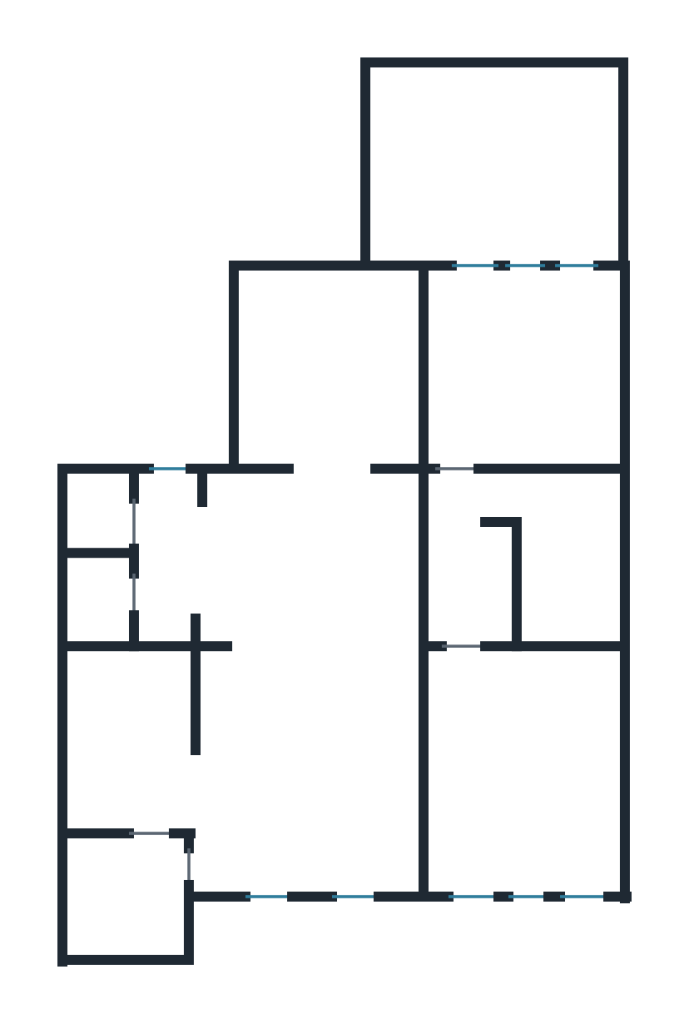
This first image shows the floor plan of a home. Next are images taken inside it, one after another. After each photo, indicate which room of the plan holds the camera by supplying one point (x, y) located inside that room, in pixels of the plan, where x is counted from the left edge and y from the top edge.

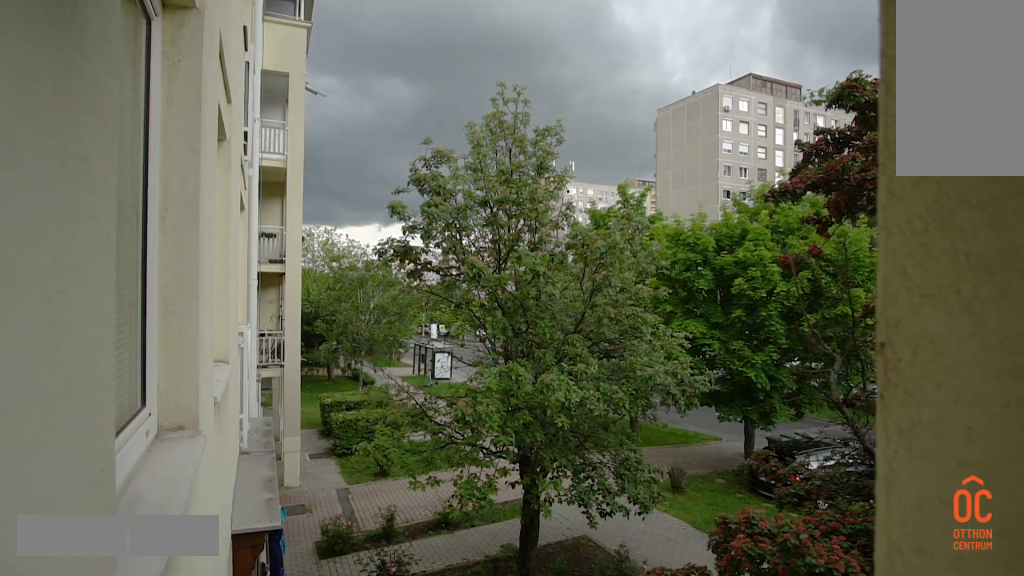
(134, 929)
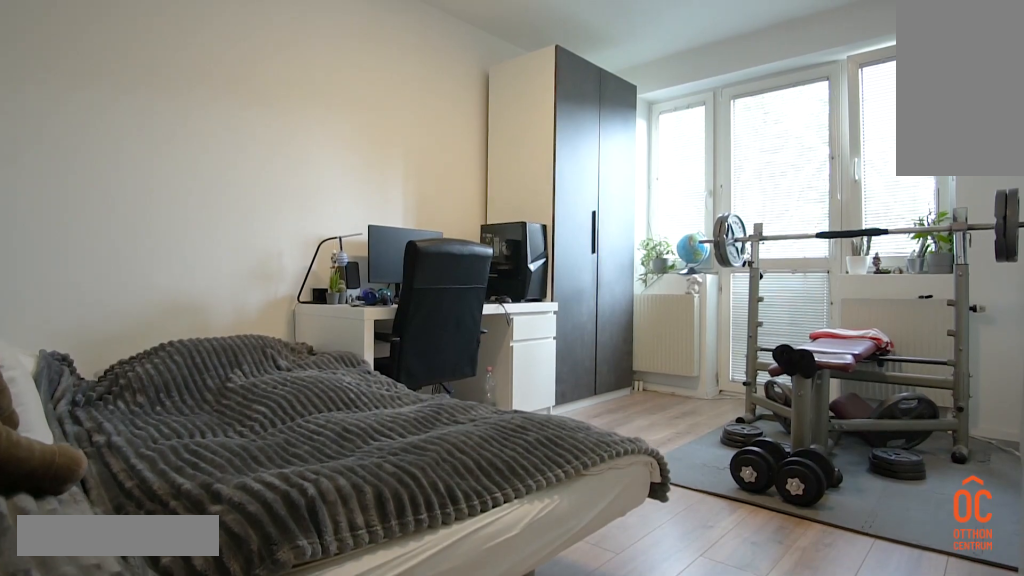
(551, 772)
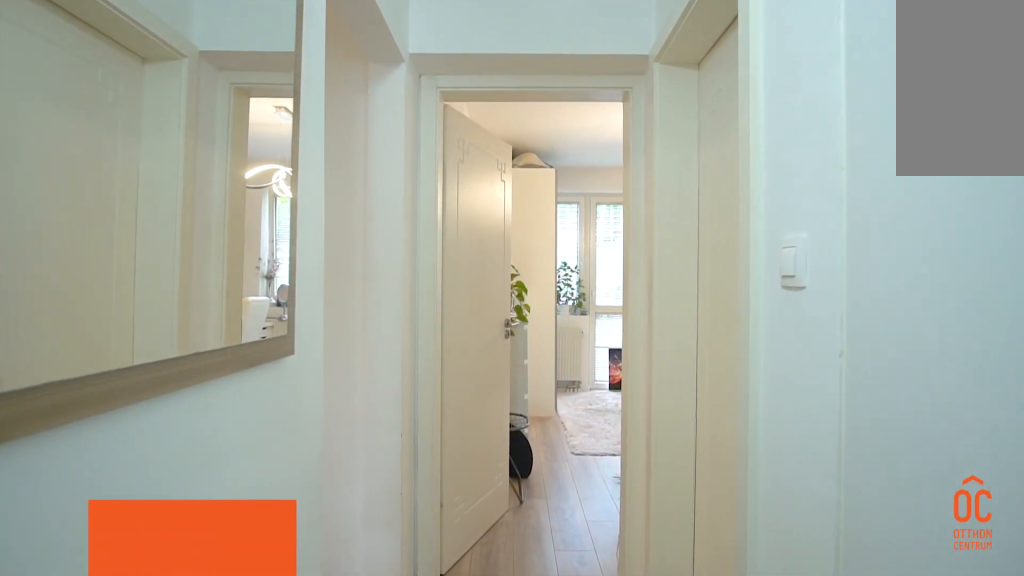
(454, 574)
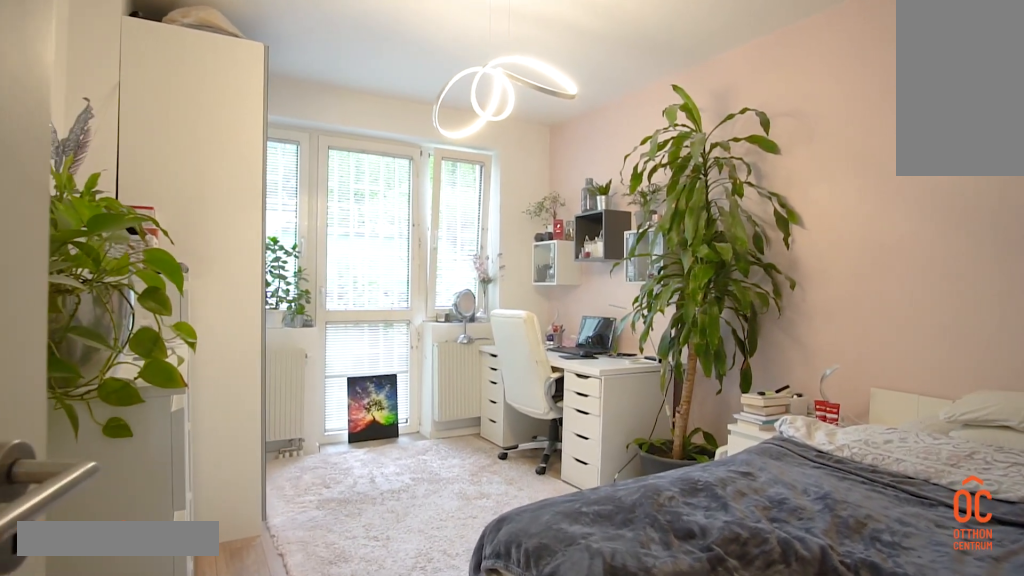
(541, 365)
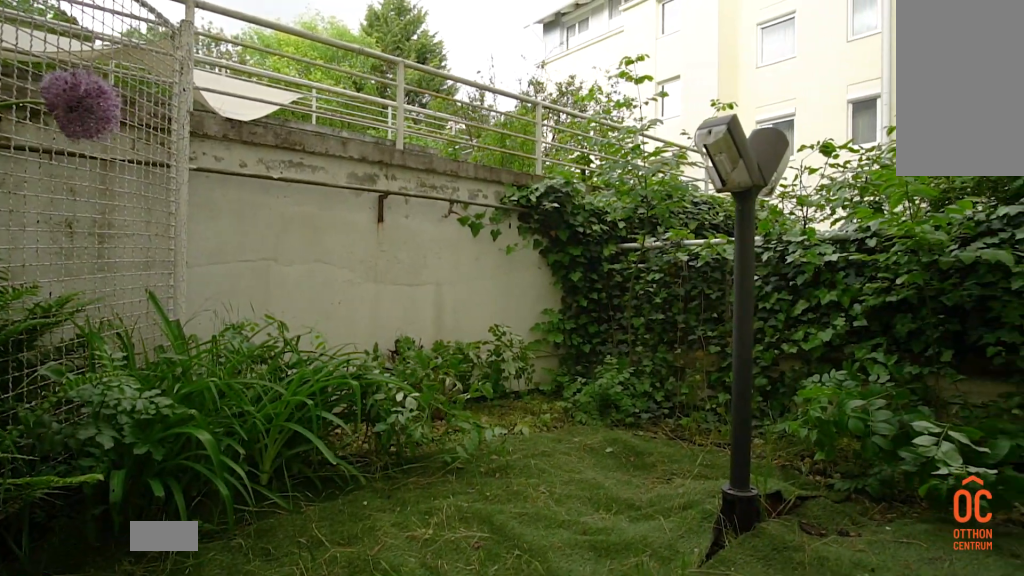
(505, 157)
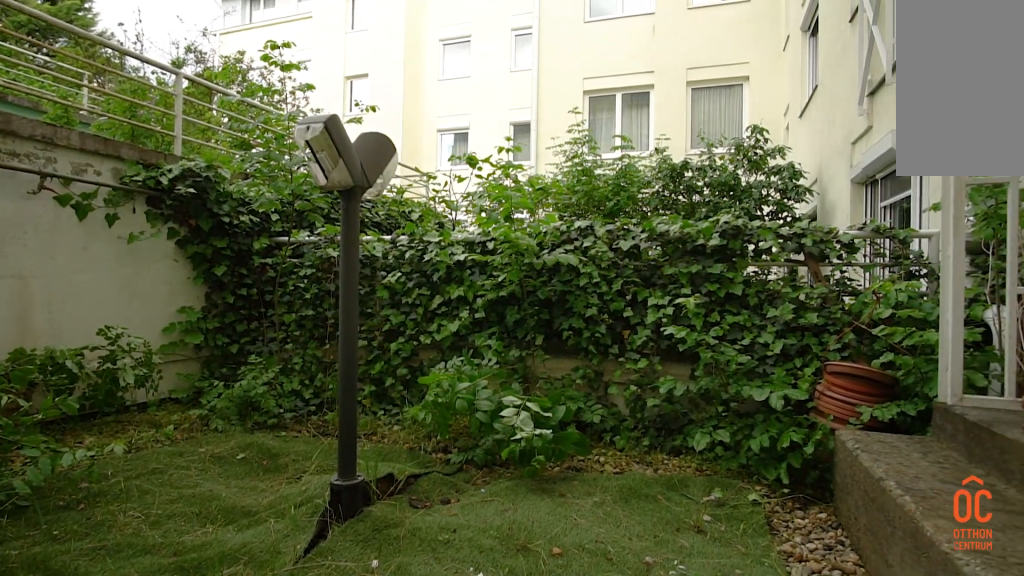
(504, 157)
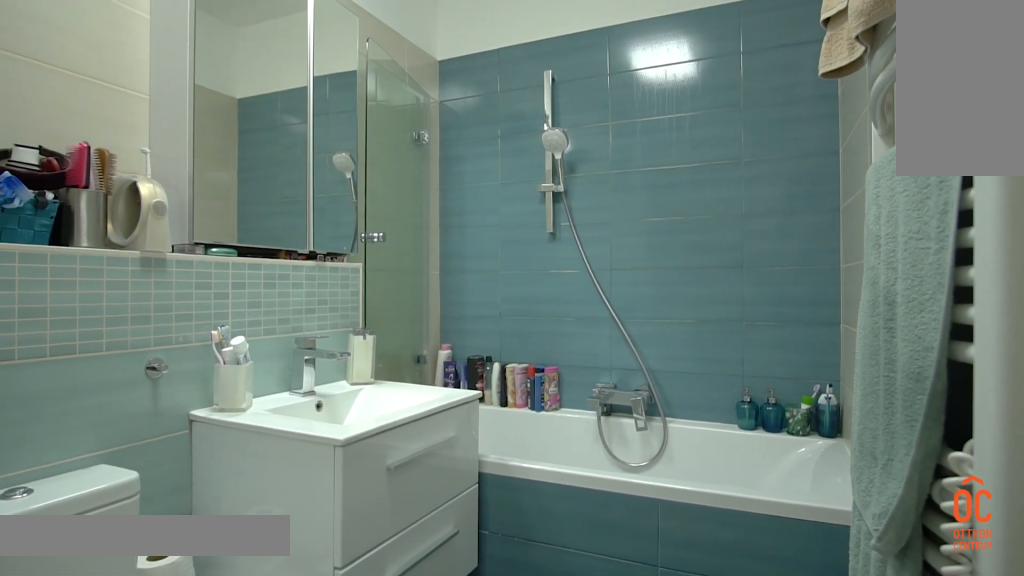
(578, 555)
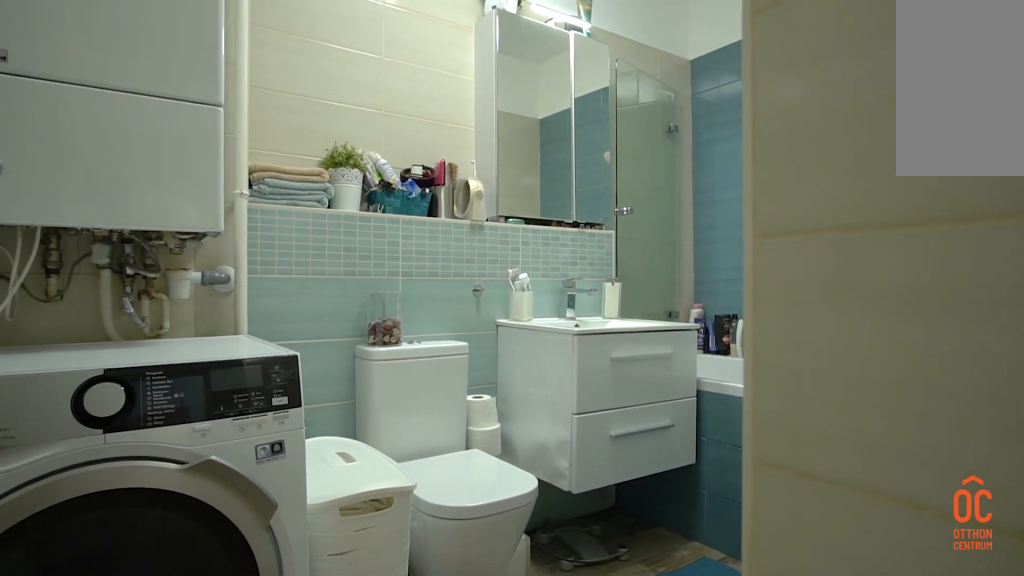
(579, 555)
